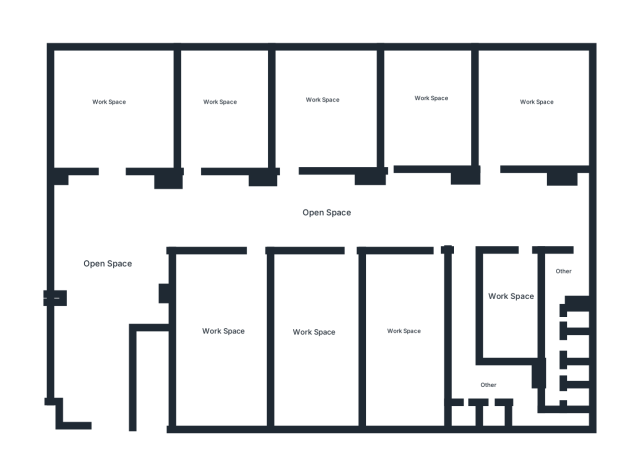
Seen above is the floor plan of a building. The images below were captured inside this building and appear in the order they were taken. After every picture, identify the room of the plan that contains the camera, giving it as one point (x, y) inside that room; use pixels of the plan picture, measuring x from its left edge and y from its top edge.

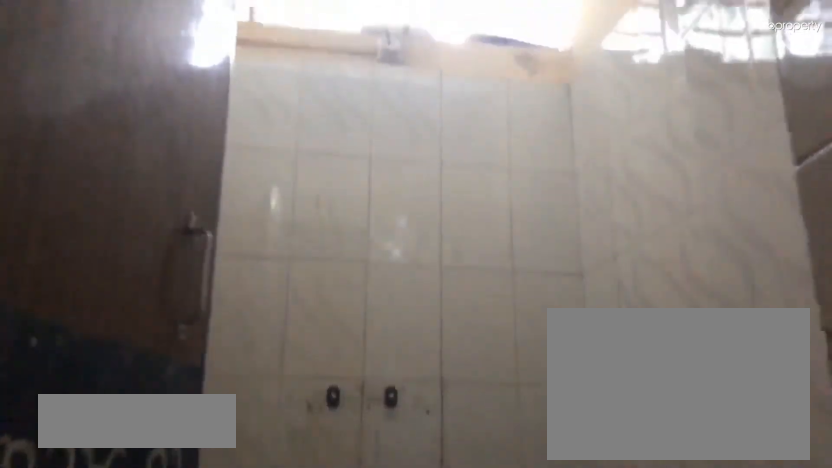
(576, 397)
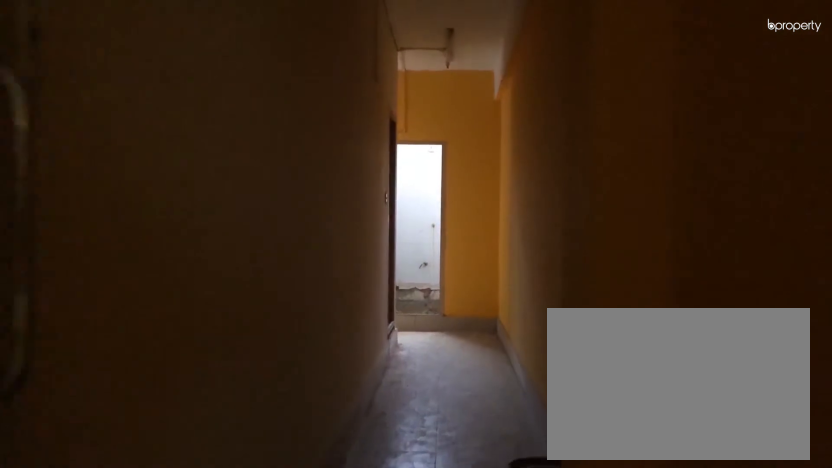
(464, 267)
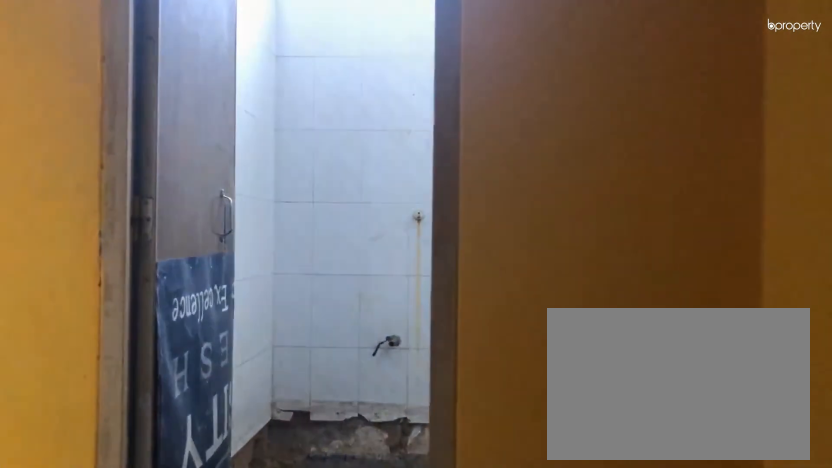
(463, 343)
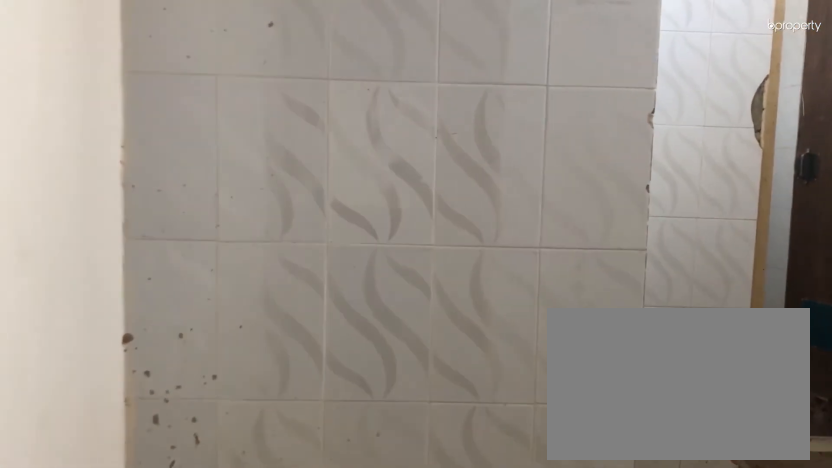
(522, 413)
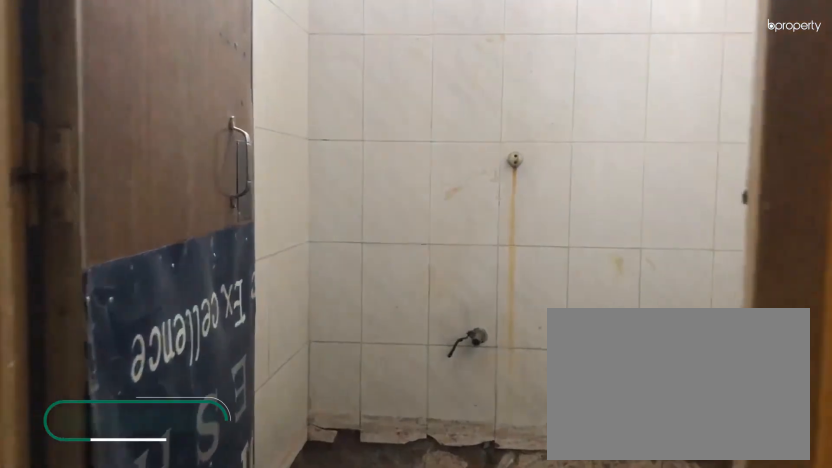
(495, 415)
